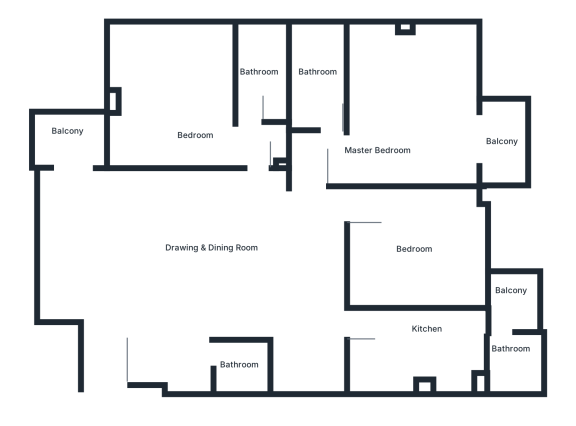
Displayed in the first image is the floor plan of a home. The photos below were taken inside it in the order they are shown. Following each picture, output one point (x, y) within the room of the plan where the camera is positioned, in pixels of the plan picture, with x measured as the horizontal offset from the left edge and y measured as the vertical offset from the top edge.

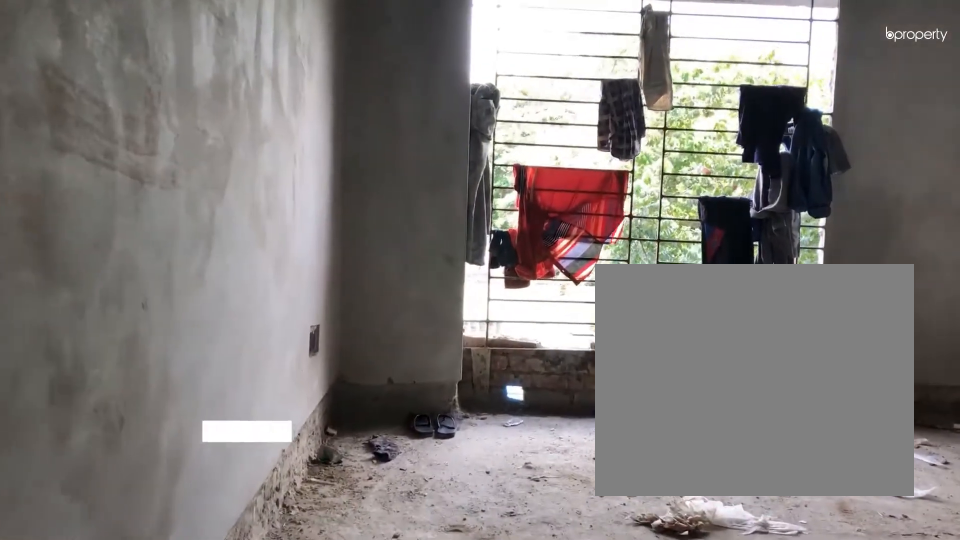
(414, 255)
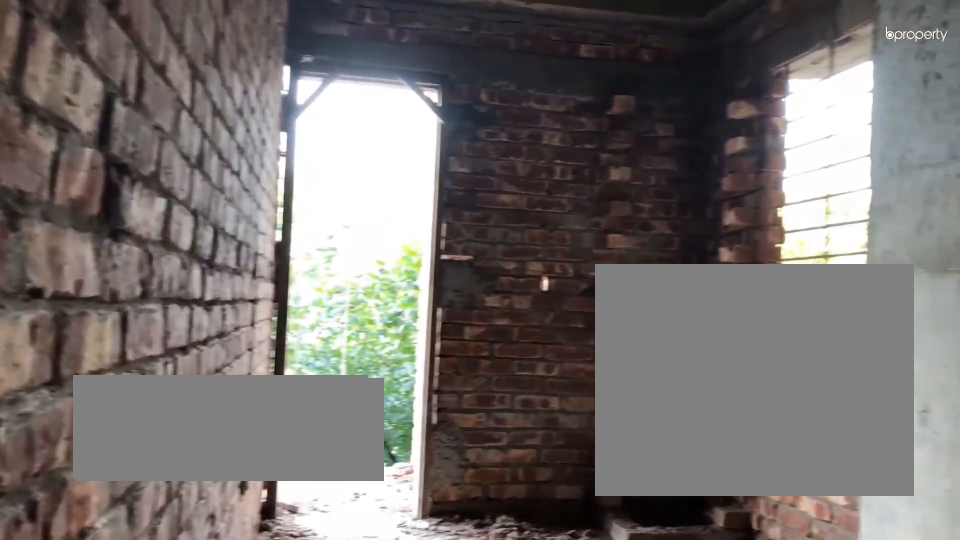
(432, 347)
